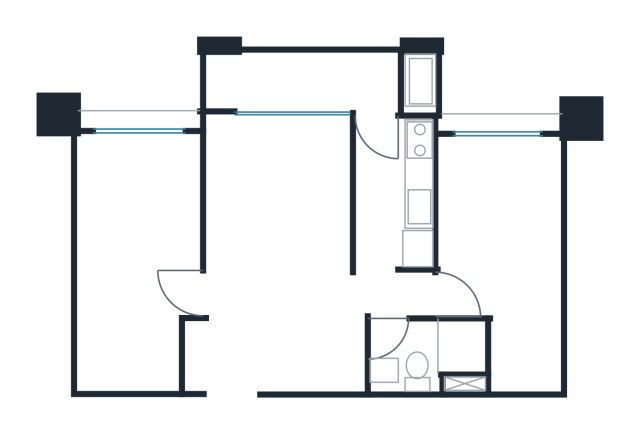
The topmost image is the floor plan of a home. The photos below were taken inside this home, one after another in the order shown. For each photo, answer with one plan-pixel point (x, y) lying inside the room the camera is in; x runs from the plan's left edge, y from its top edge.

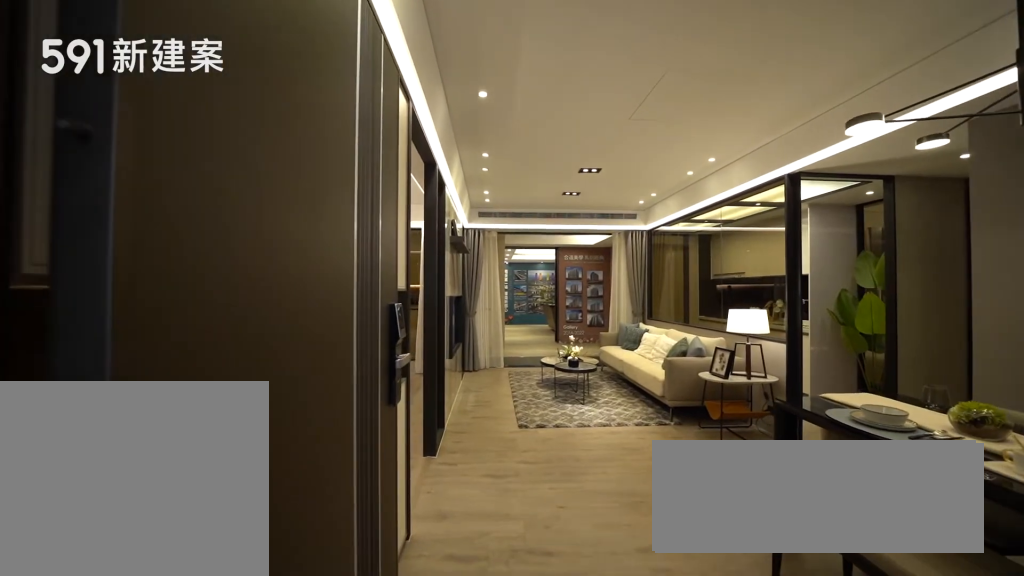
(219, 353)
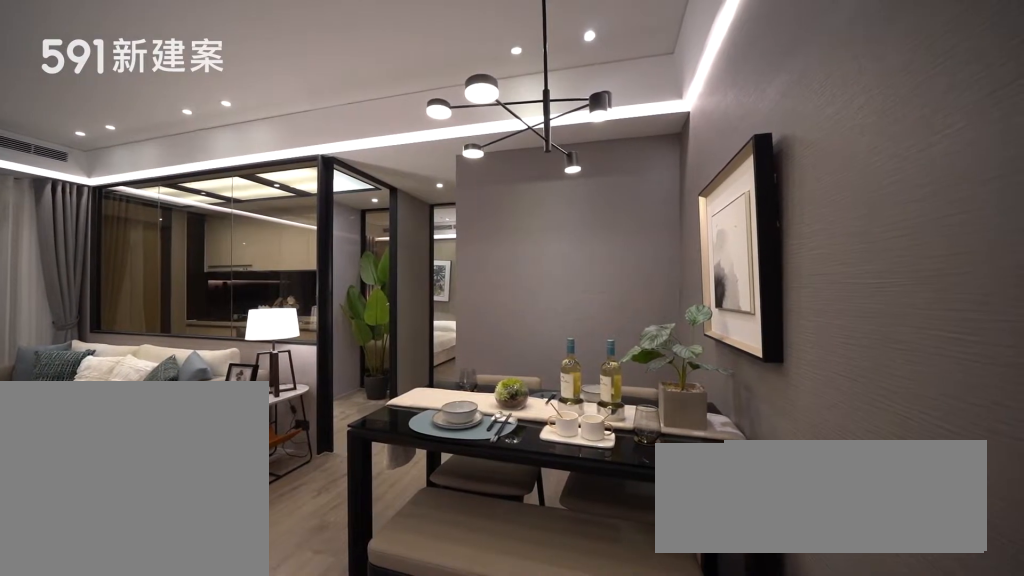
(316, 342)
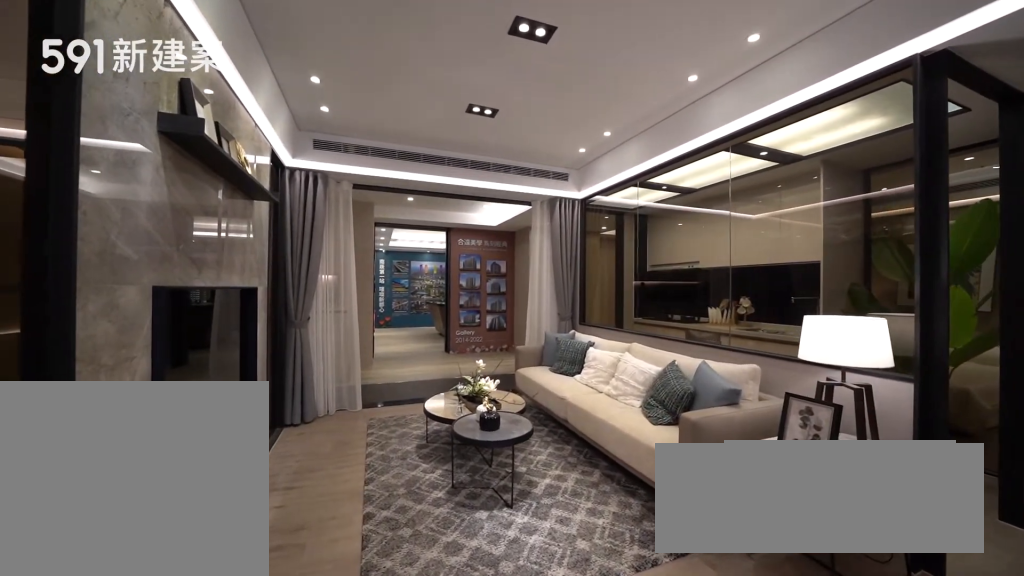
(278, 198)
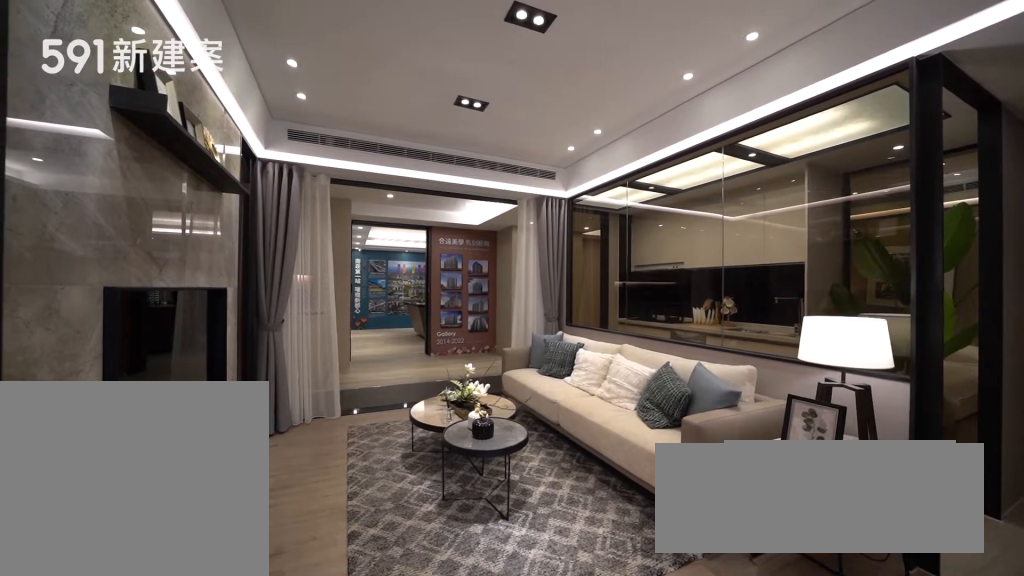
(278, 198)
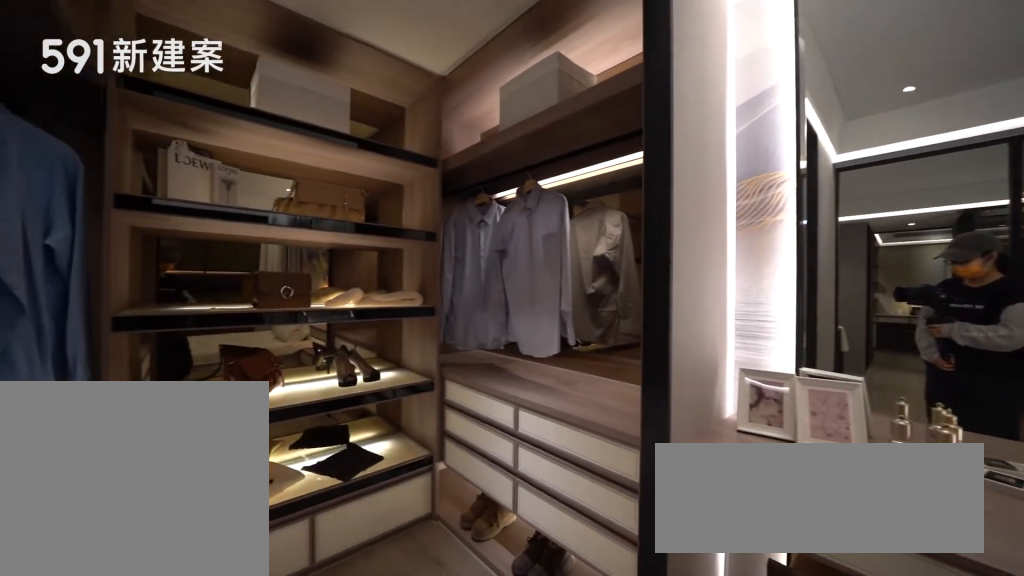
(137, 256)
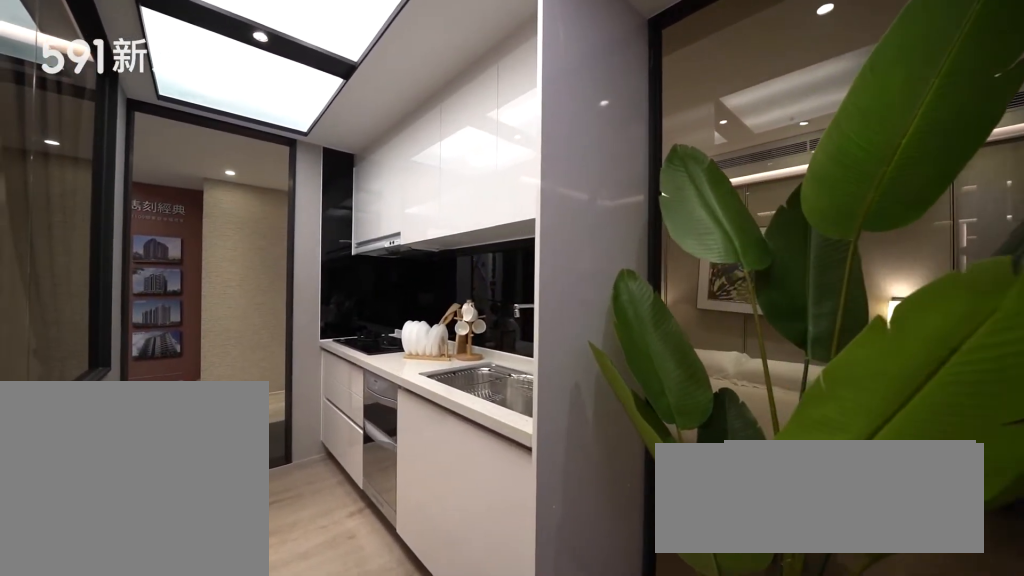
(396, 191)
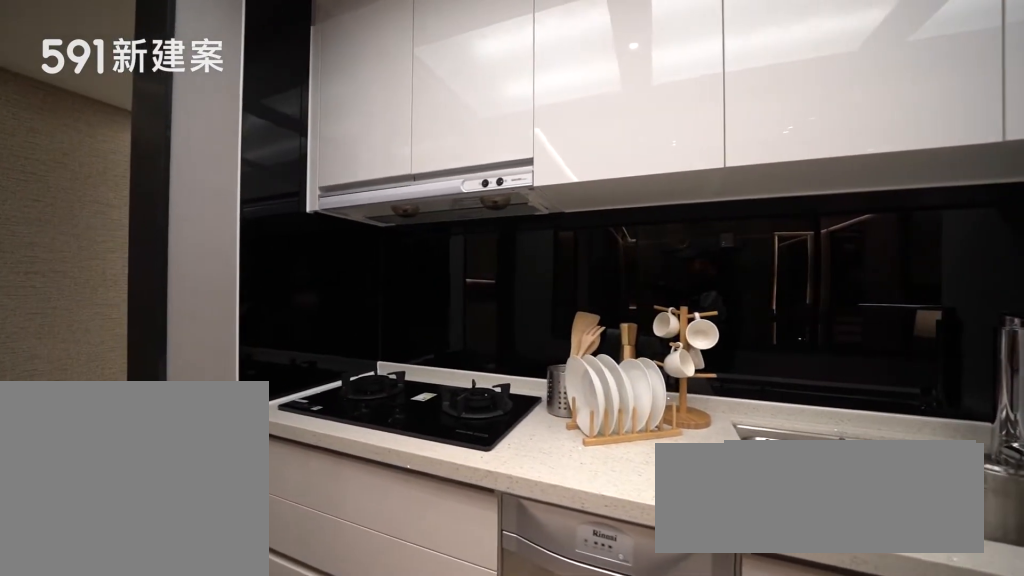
(396, 191)
